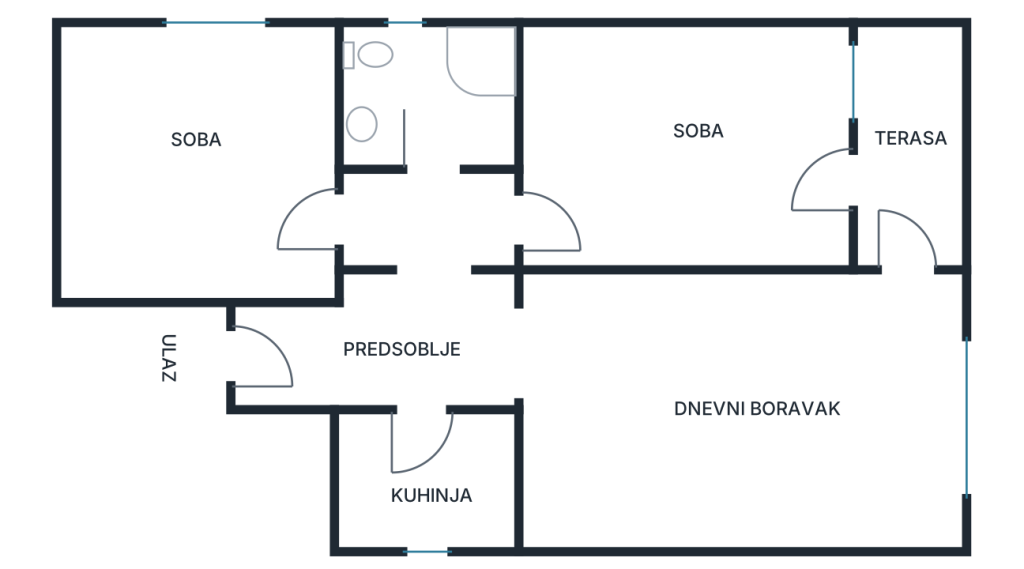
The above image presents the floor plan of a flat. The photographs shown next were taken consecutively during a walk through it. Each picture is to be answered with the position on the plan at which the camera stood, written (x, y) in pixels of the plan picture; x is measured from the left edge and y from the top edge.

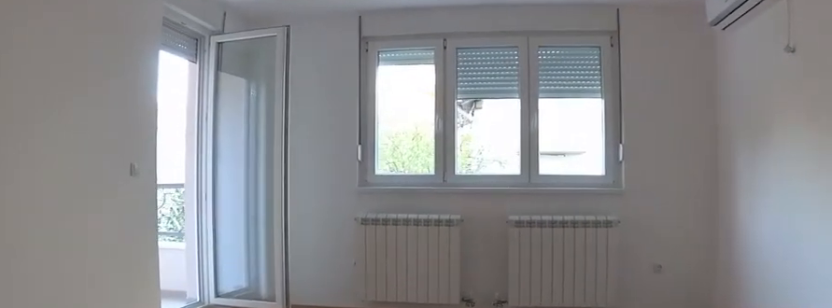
(734, 372)
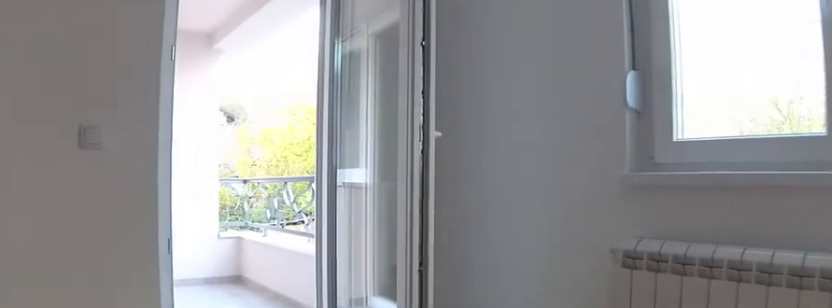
(855, 363)
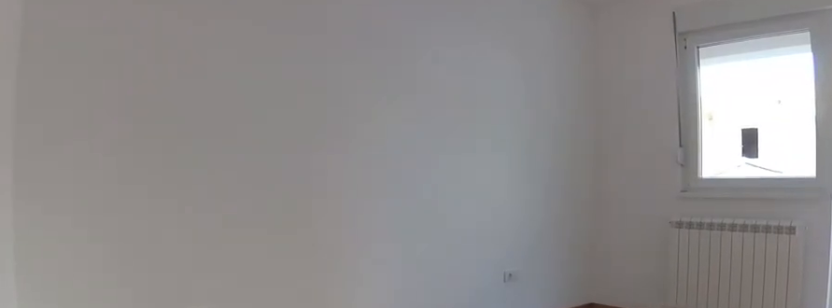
(509, 229)
